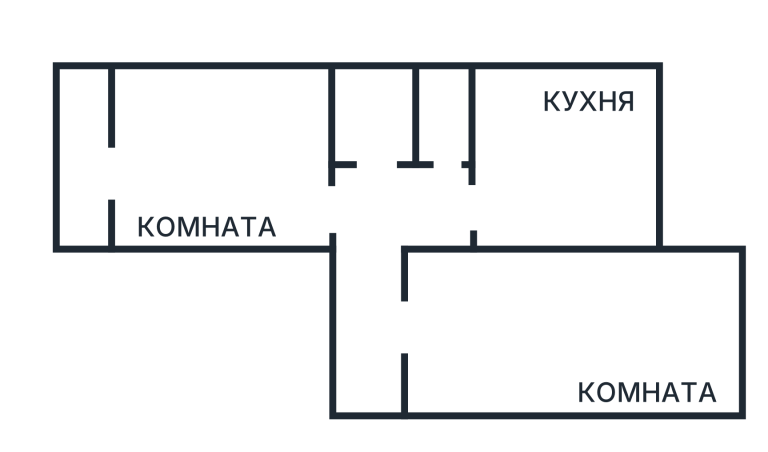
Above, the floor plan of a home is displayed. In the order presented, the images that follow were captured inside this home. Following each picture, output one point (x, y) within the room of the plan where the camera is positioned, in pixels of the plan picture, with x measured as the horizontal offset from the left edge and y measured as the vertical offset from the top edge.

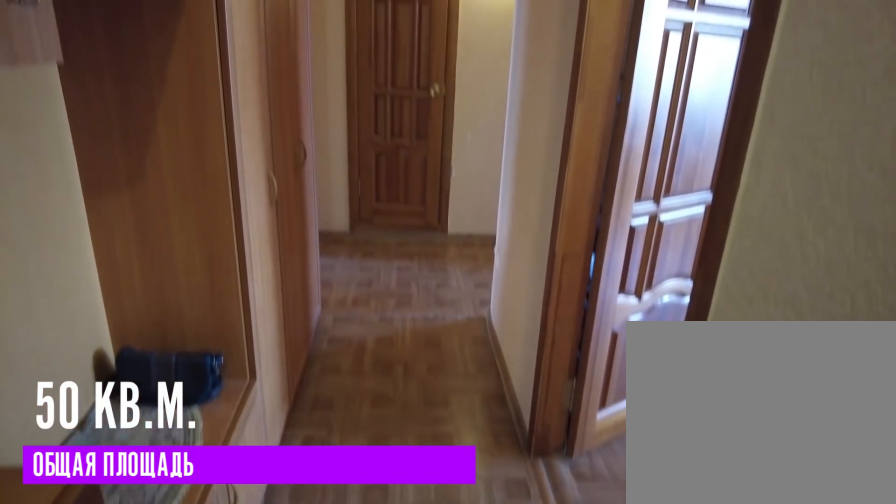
(378, 381)
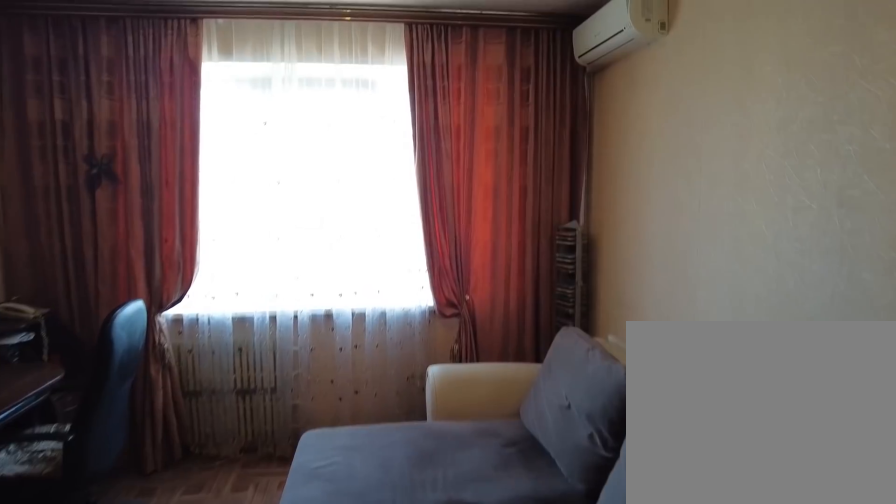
(502, 361)
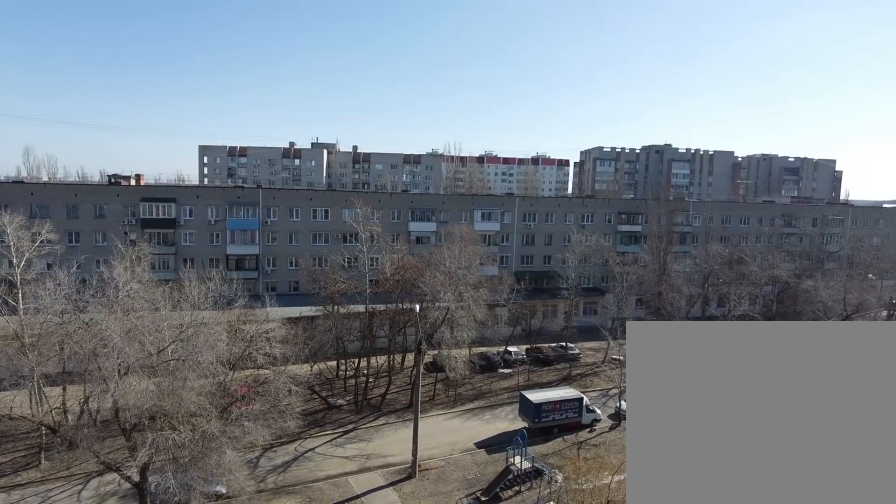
(502, 361)
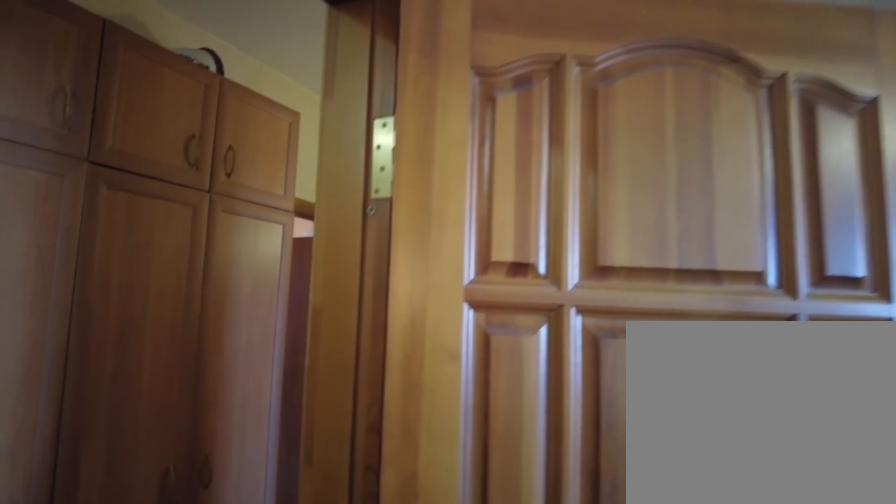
(410, 341)
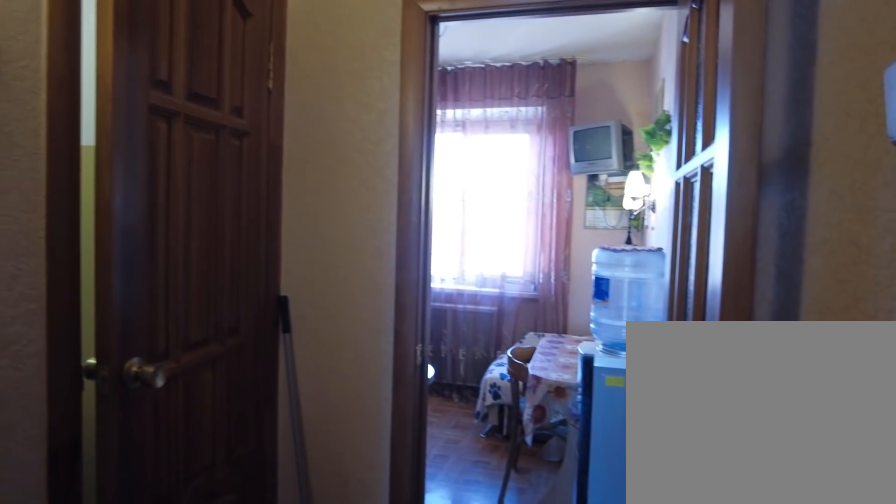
(377, 271)
